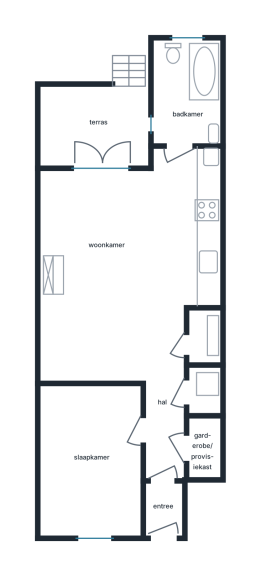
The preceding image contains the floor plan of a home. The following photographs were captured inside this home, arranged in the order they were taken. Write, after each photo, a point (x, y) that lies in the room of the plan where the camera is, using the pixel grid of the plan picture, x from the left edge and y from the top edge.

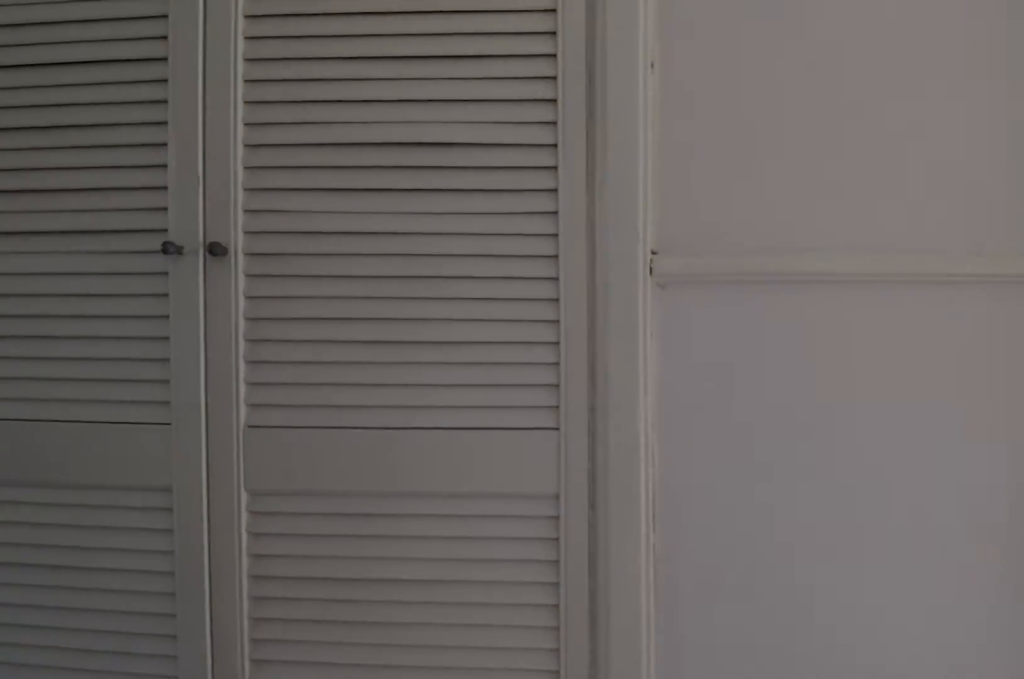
(164, 457)
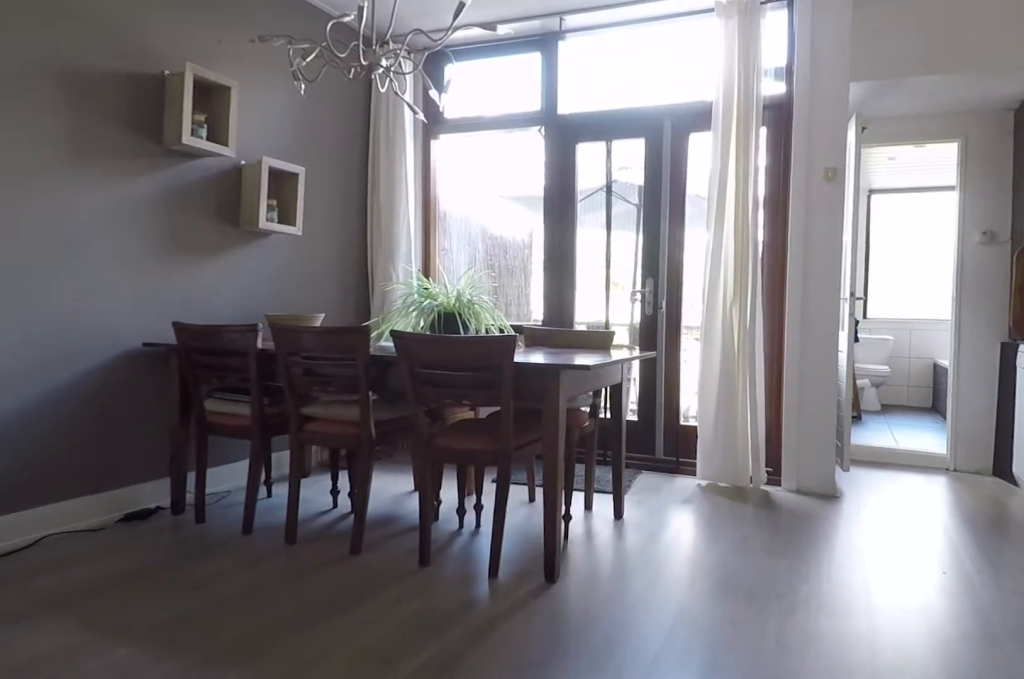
(112, 345)
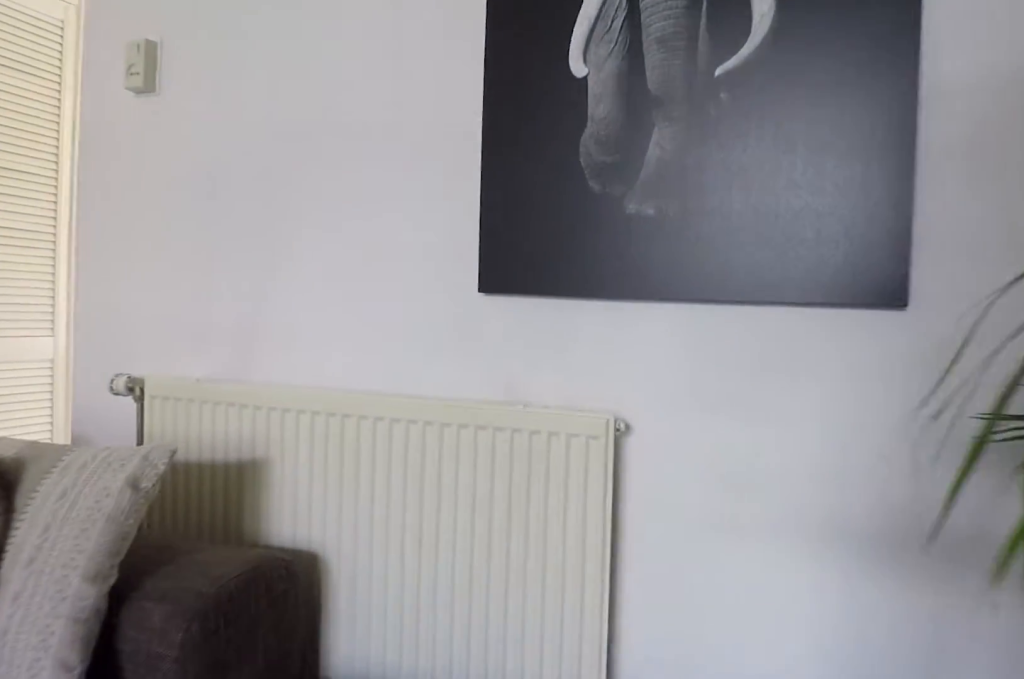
(112, 345)
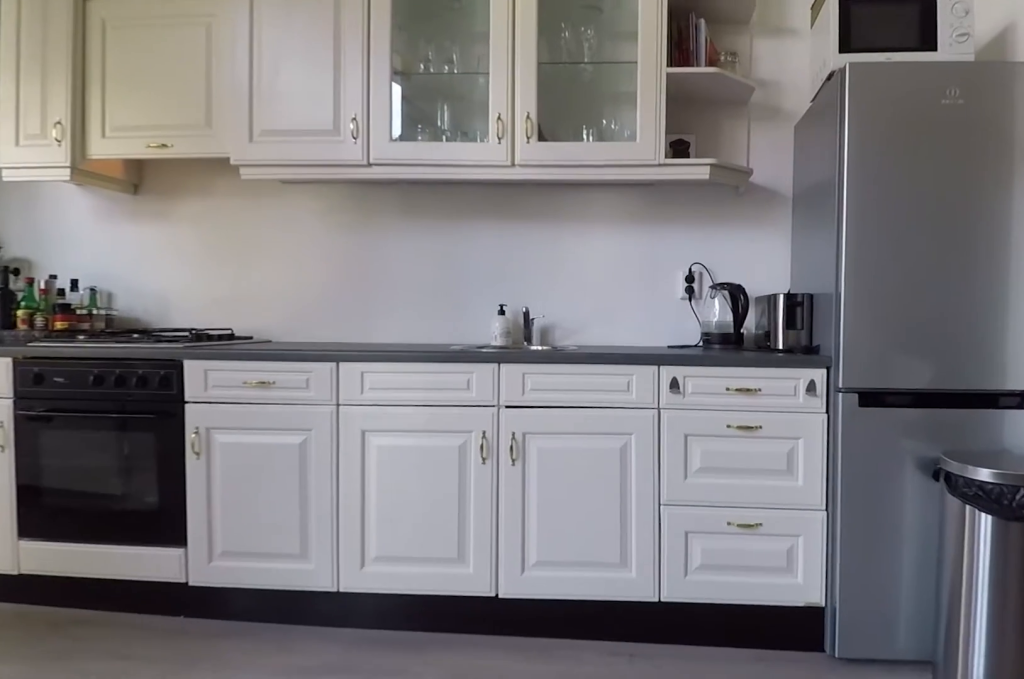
(136, 234)
